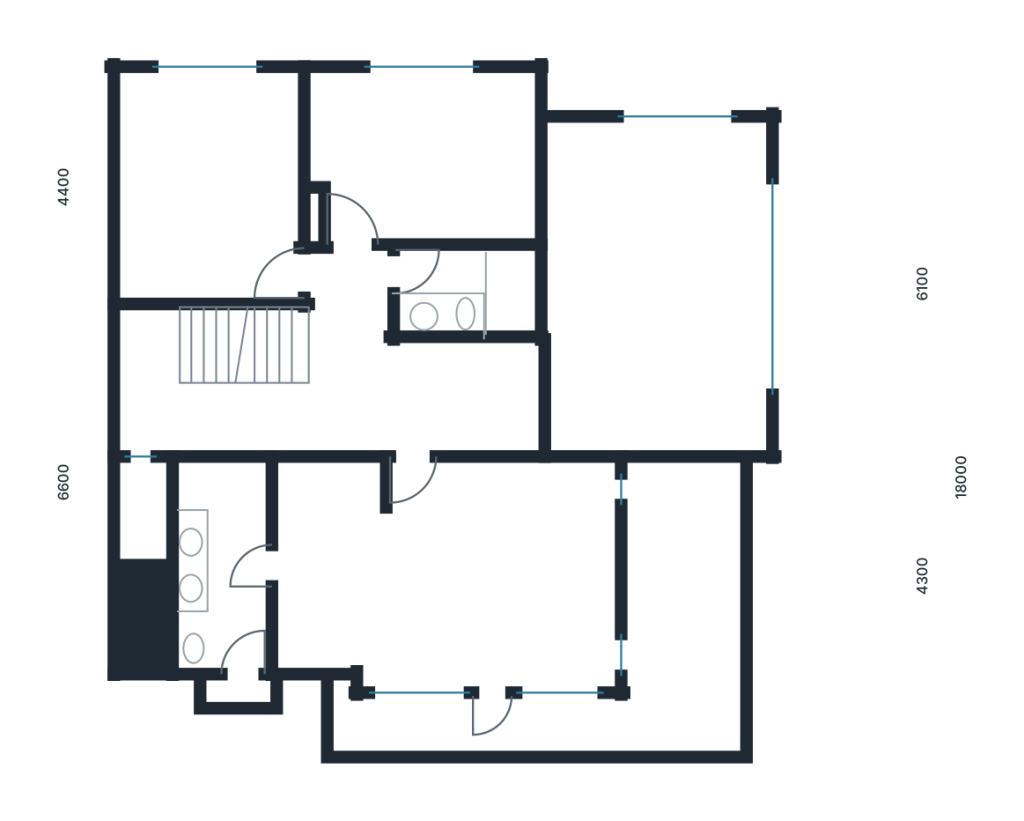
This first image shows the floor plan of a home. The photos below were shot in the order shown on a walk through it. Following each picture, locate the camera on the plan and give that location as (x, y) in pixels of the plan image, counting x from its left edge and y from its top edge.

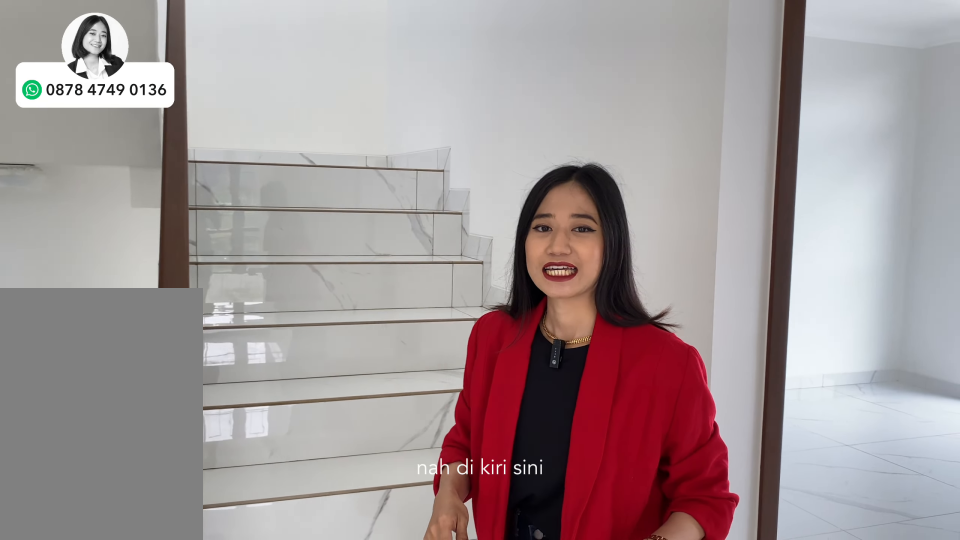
(353, 391)
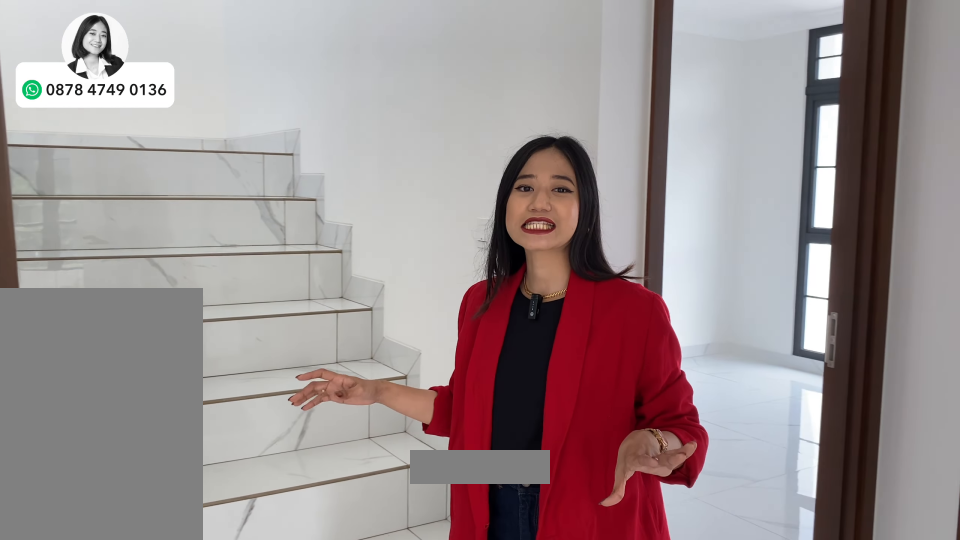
(353, 391)
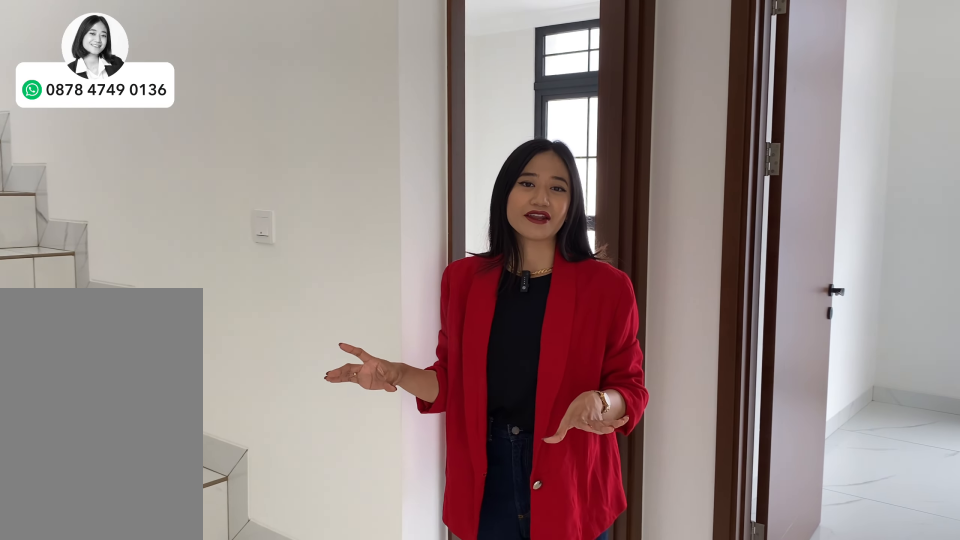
(353, 391)
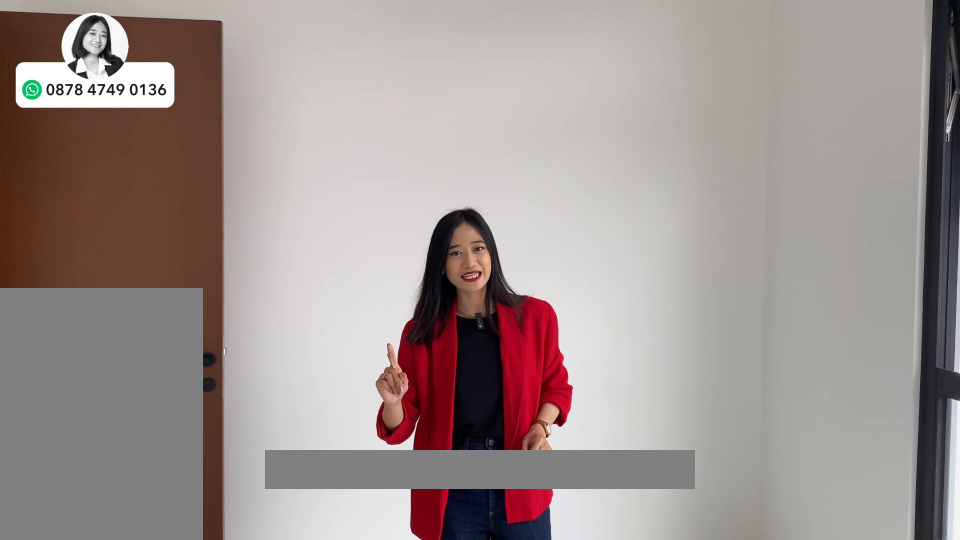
(440, 155)
